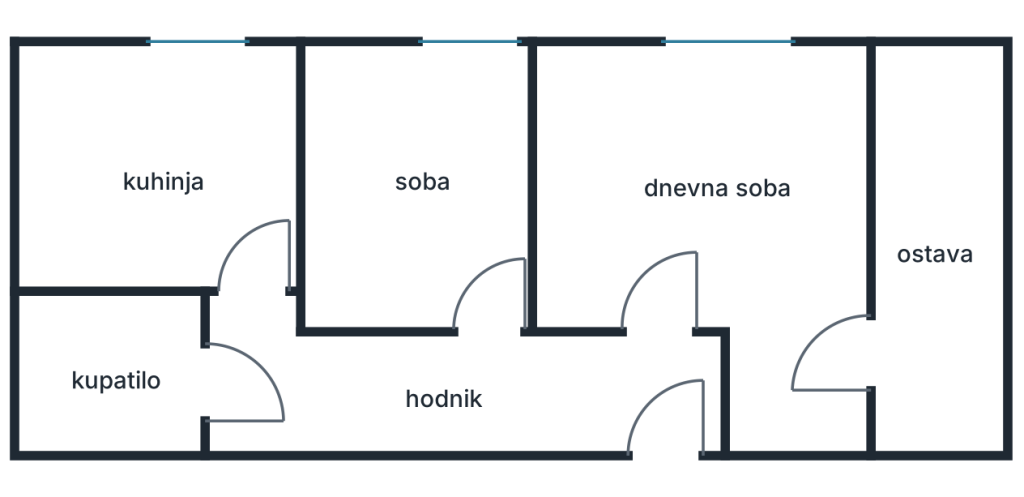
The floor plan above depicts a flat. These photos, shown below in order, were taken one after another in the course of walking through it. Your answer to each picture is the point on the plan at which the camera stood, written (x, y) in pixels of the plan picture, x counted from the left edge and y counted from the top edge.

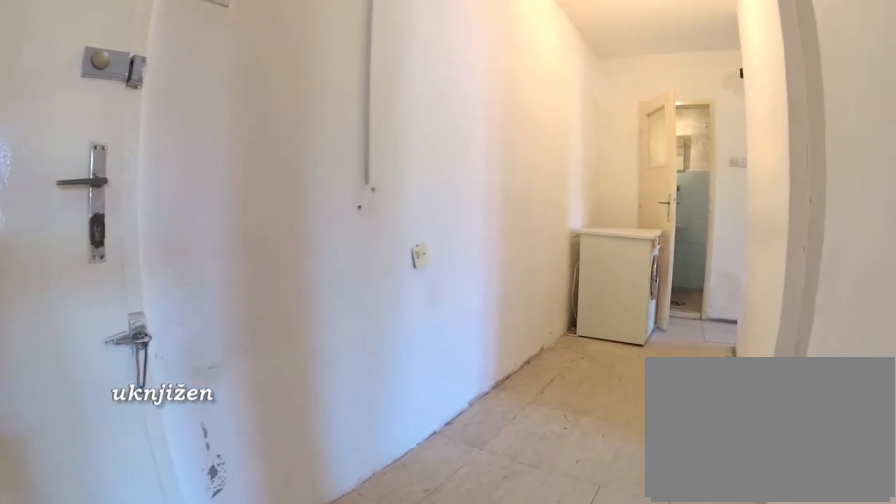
(672, 359)
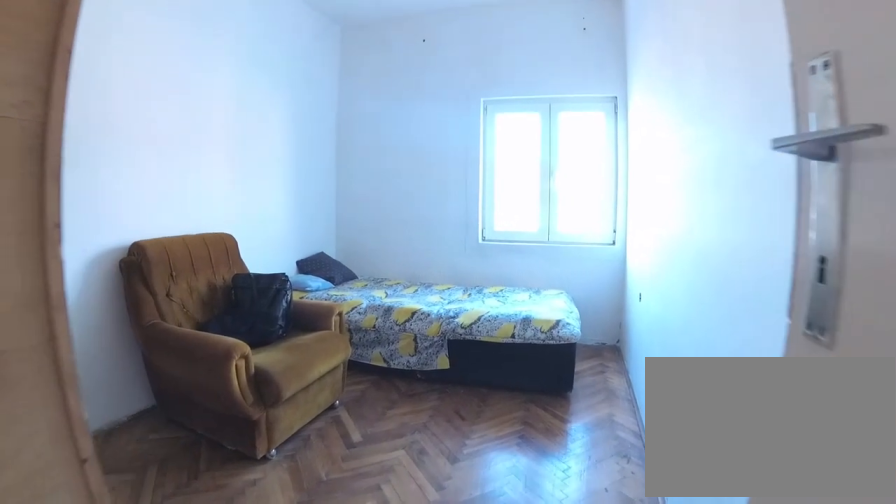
(506, 334)
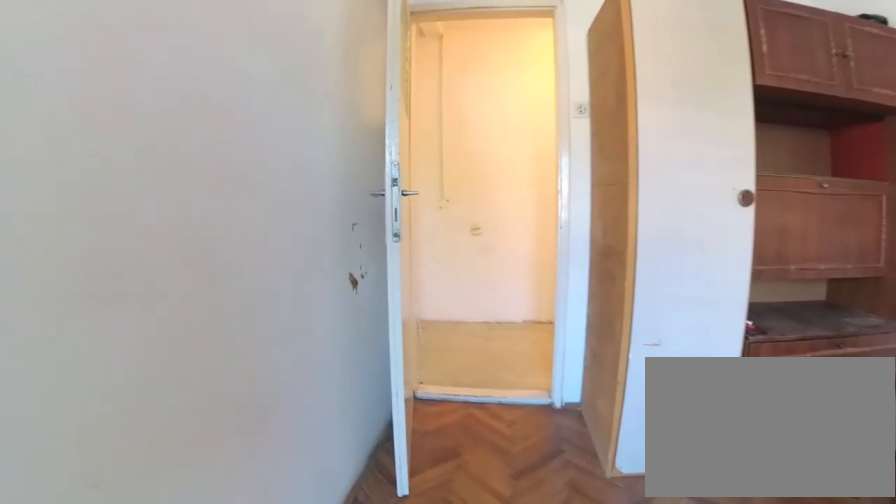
(463, 101)
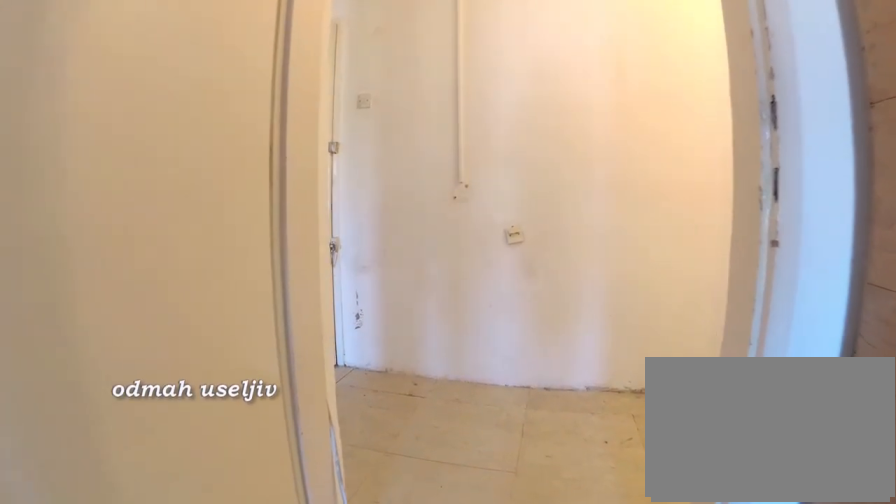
(480, 223)
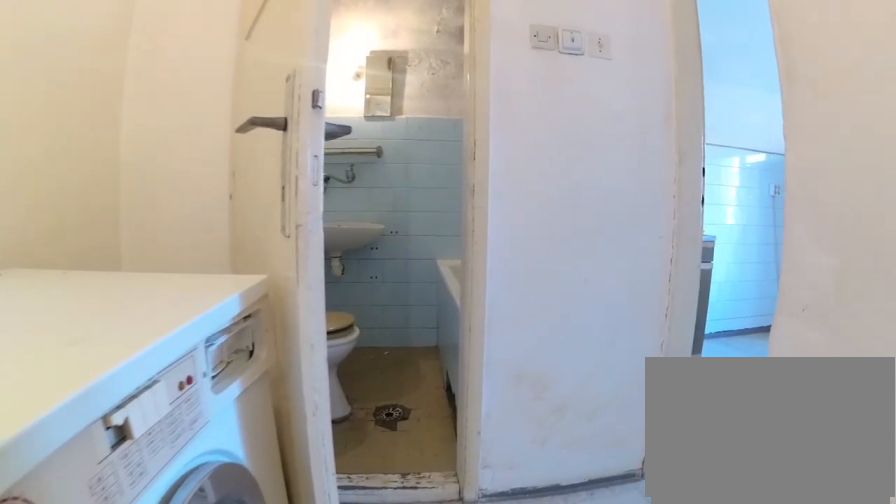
(369, 371)
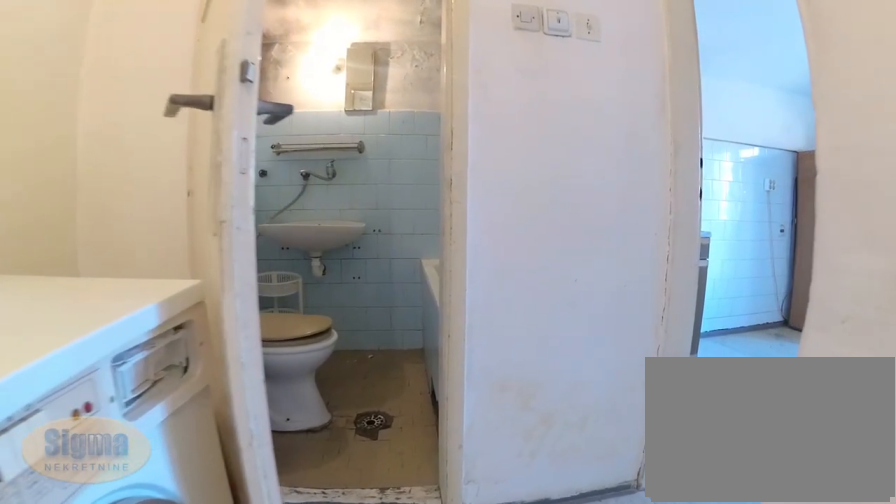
(355, 371)
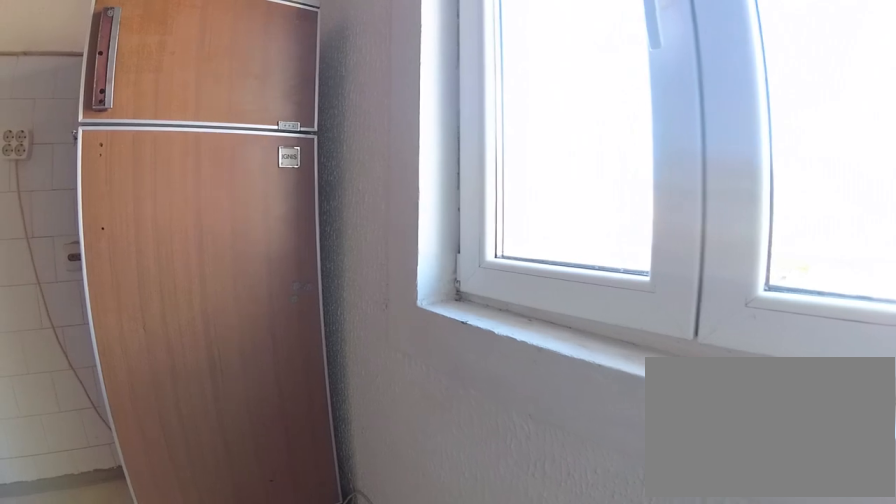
(242, 113)
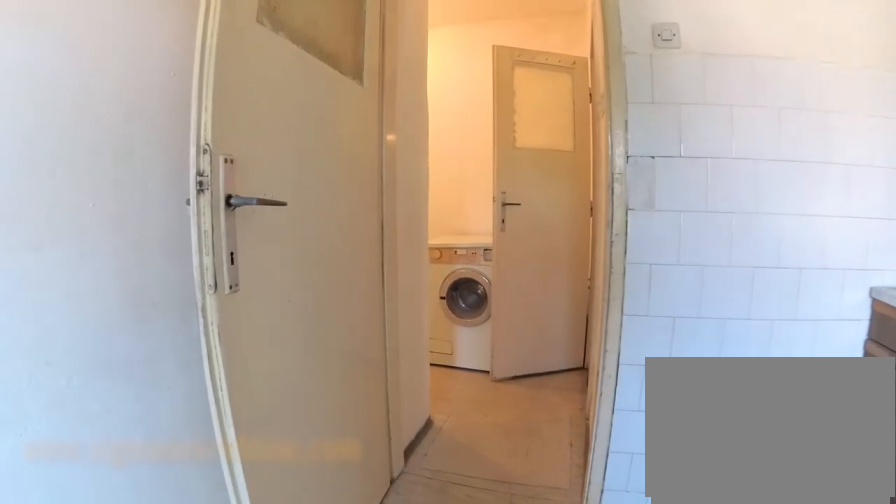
(242, 157)
